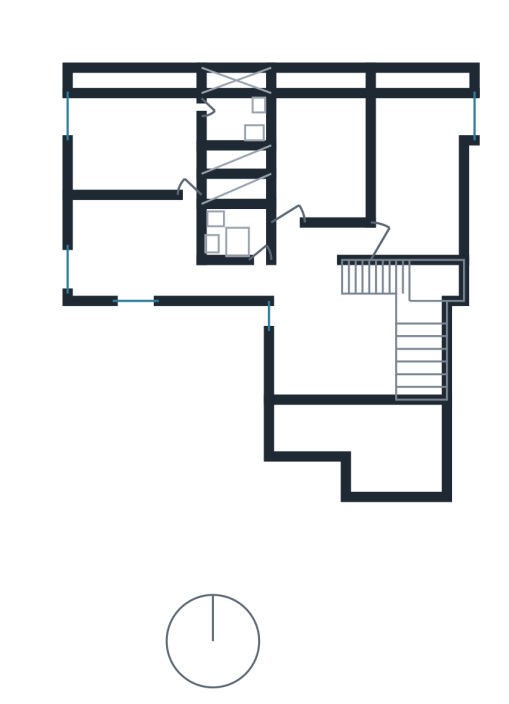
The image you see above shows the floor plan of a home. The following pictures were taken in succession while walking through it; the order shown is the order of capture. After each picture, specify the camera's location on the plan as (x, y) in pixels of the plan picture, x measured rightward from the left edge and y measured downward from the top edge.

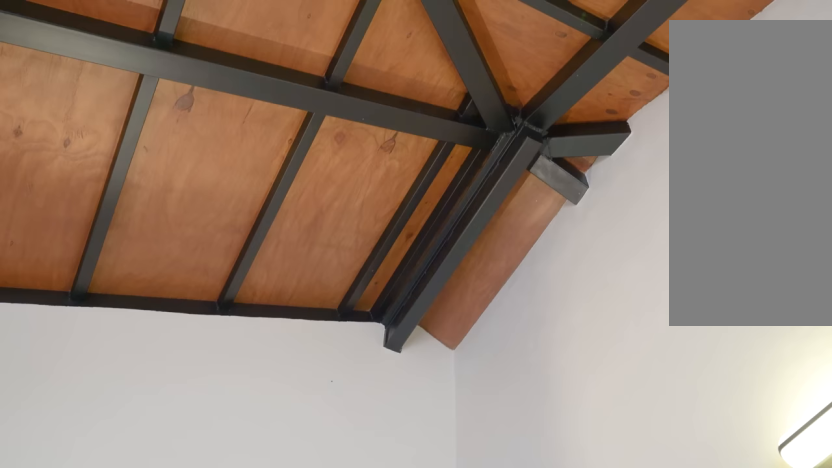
(177, 131)
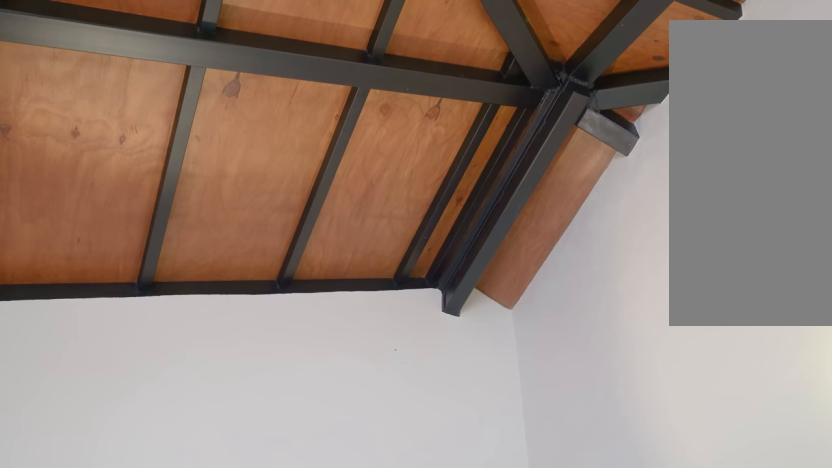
(177, 130)
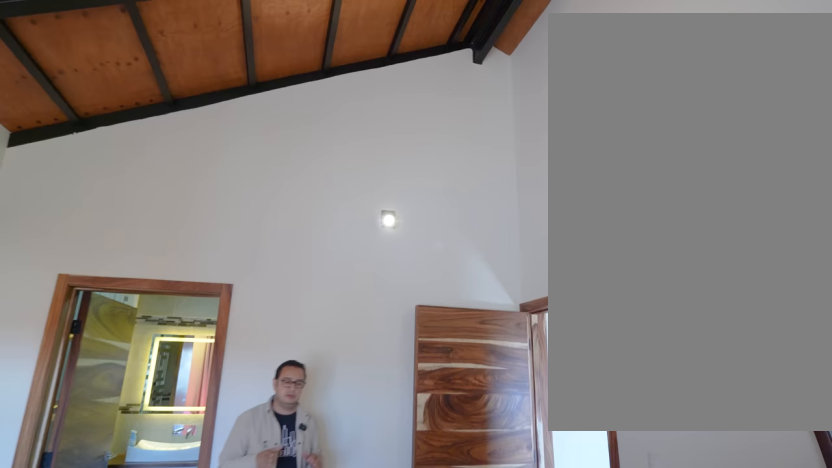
(177, 131)
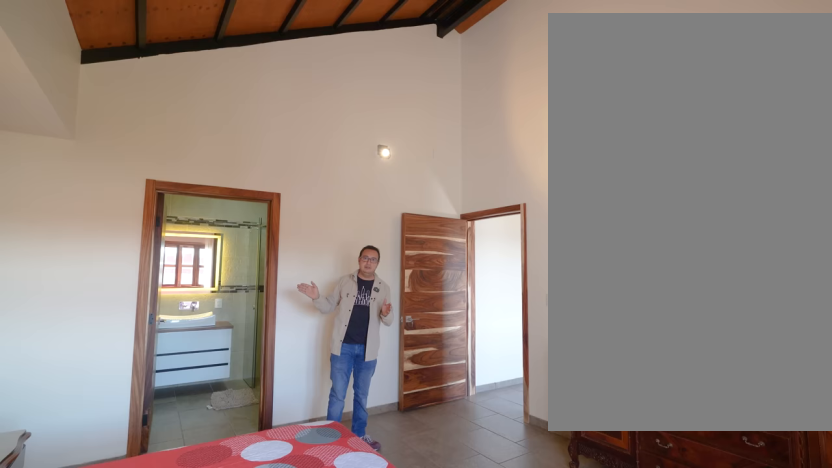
(147, 120)
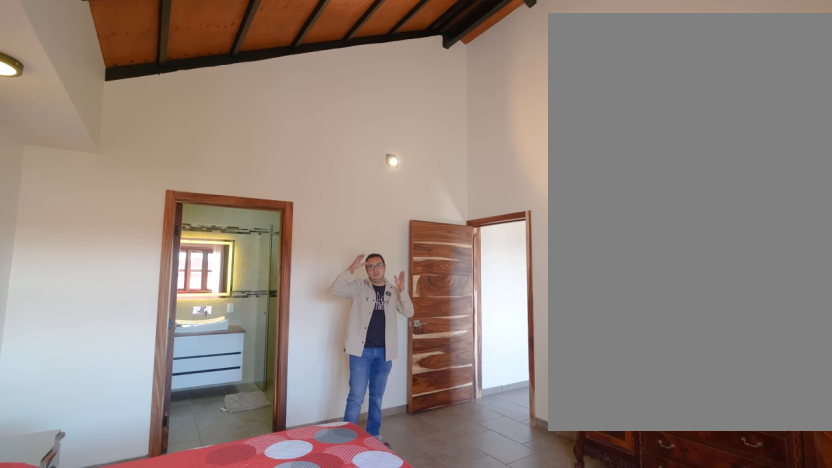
(132, 131)
